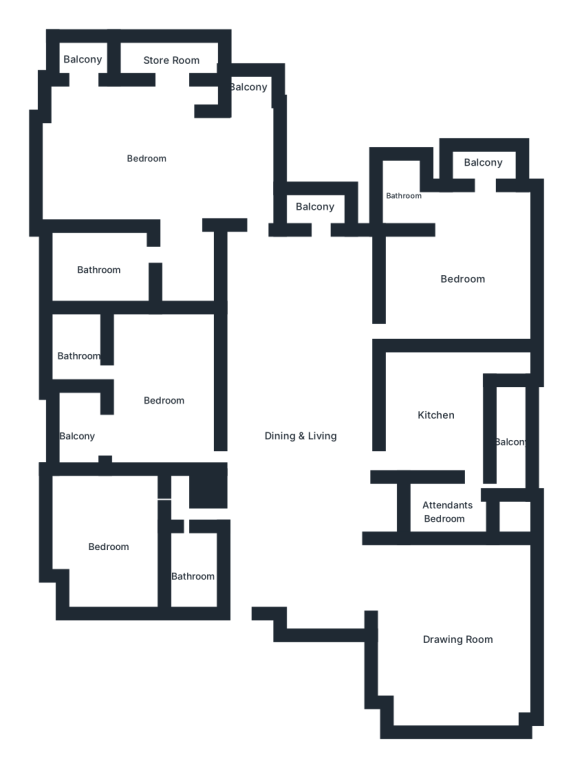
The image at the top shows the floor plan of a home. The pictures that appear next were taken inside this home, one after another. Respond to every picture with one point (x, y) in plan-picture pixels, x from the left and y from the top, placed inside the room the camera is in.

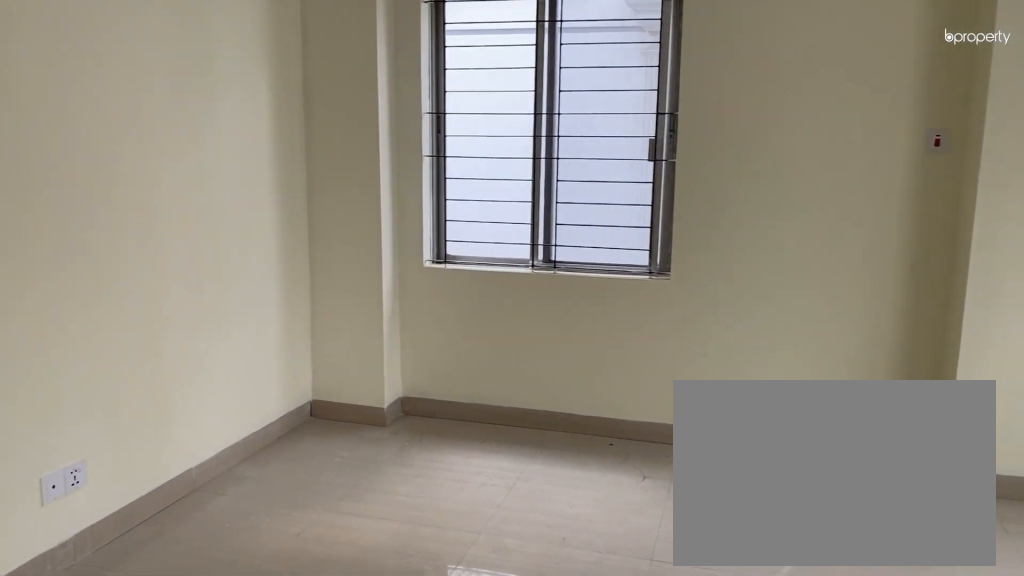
(151, 157)
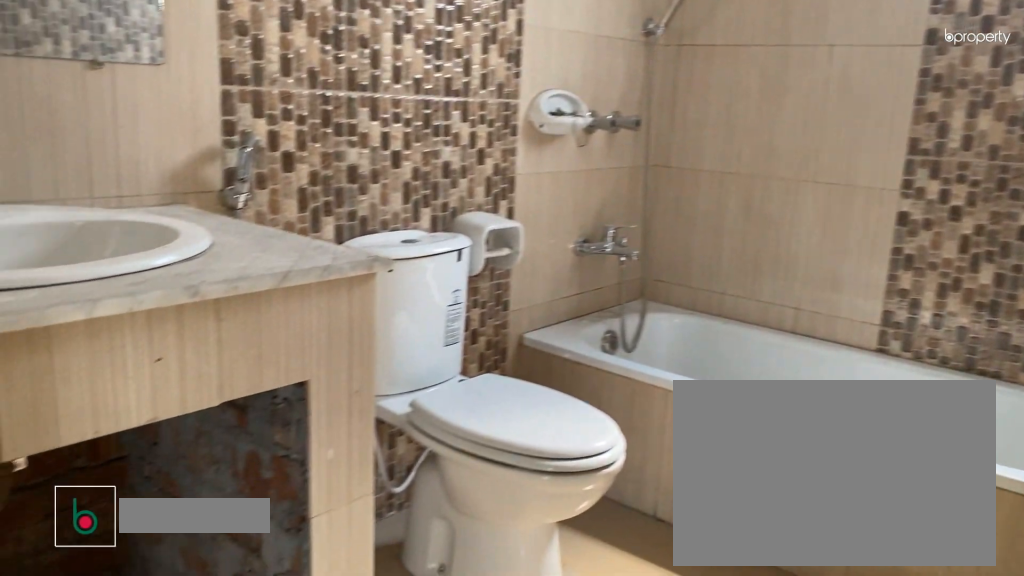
(101, 269)
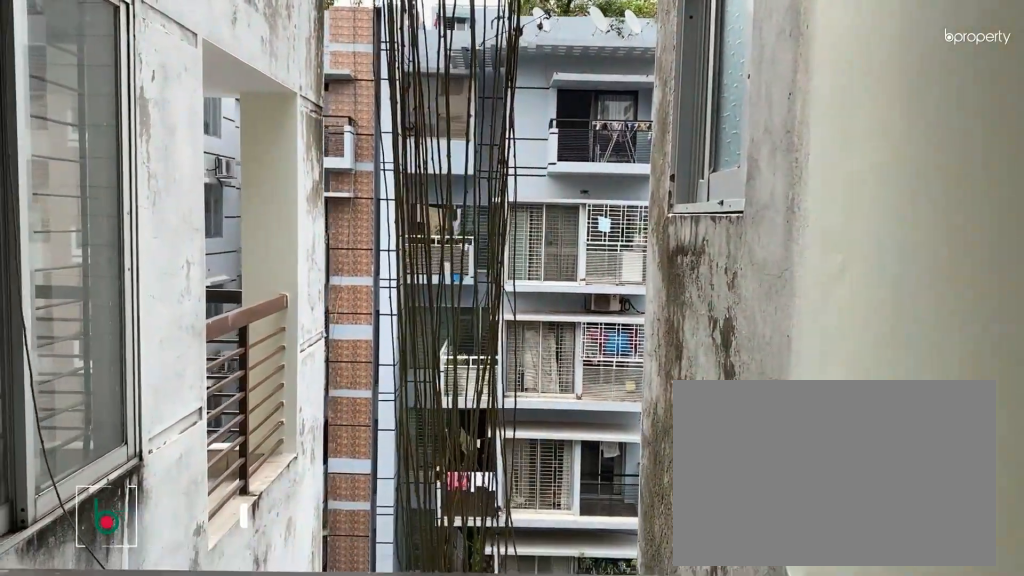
(316, 207)
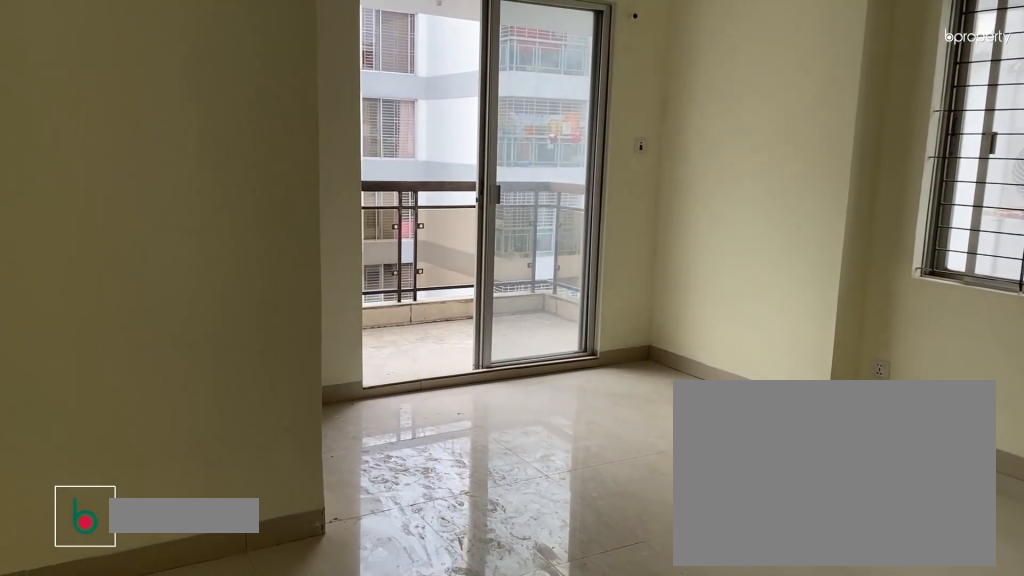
(464, 278)
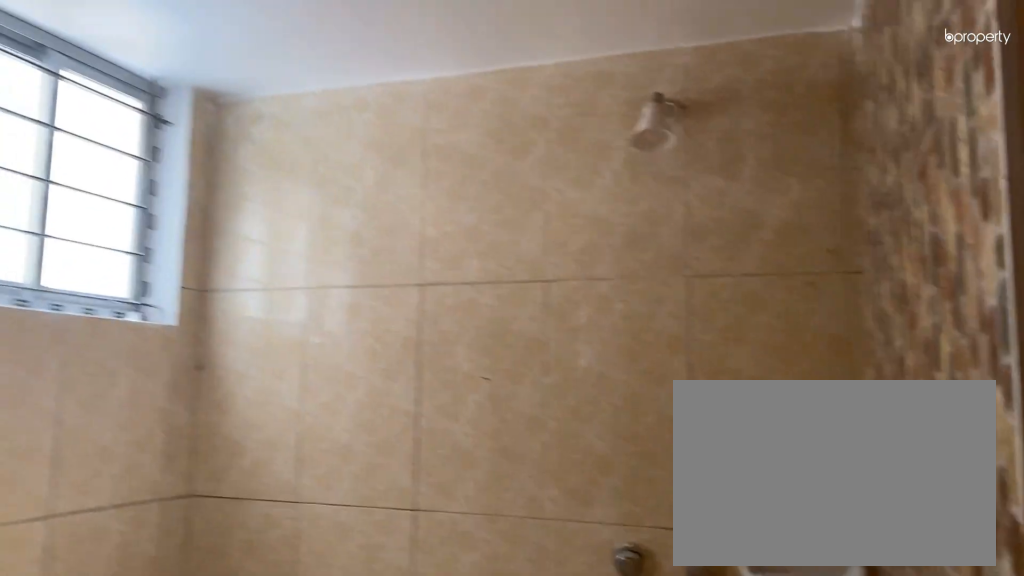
(401, 197)
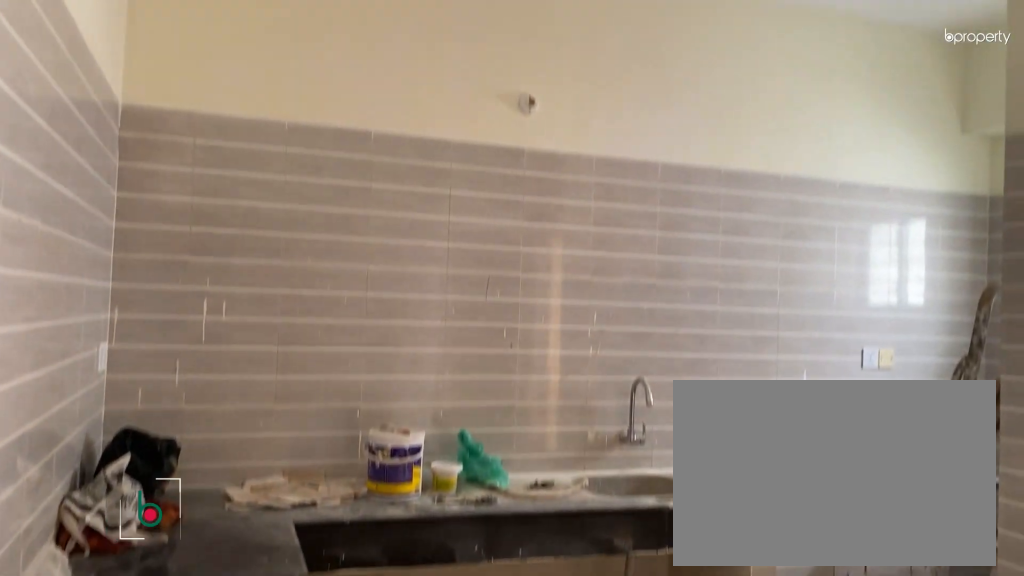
(439, 415)
